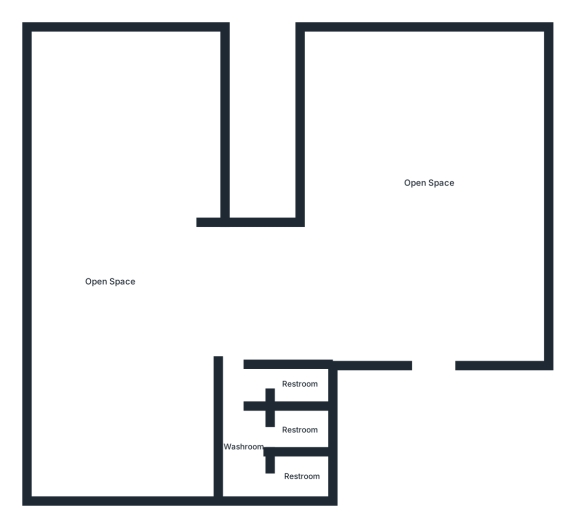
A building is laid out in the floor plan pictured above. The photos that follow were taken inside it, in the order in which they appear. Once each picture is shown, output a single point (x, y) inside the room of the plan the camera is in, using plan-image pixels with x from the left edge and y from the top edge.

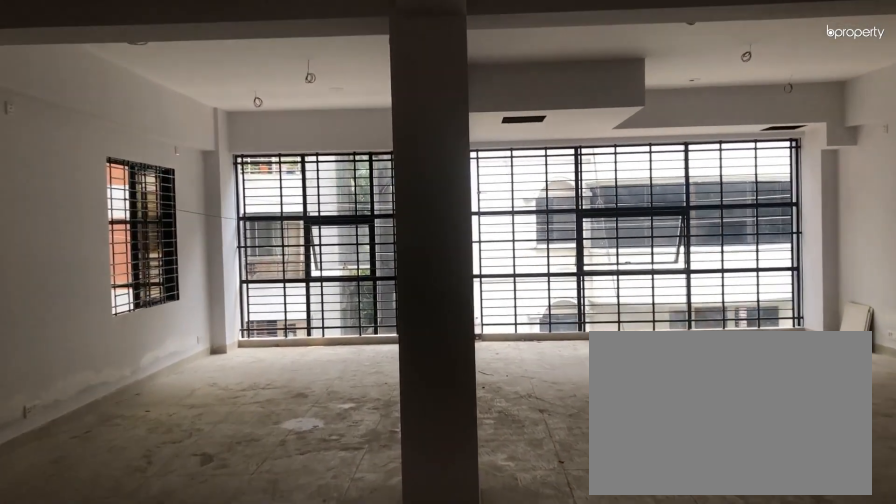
(433, 275)
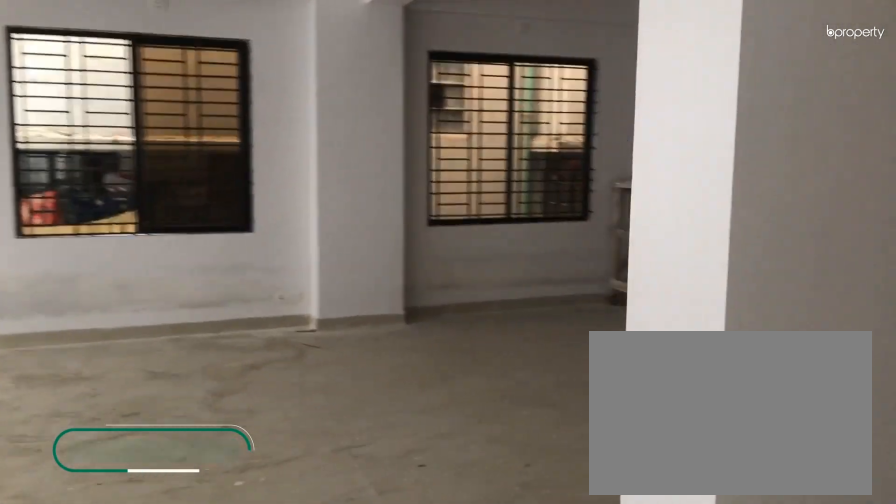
(430, 184)
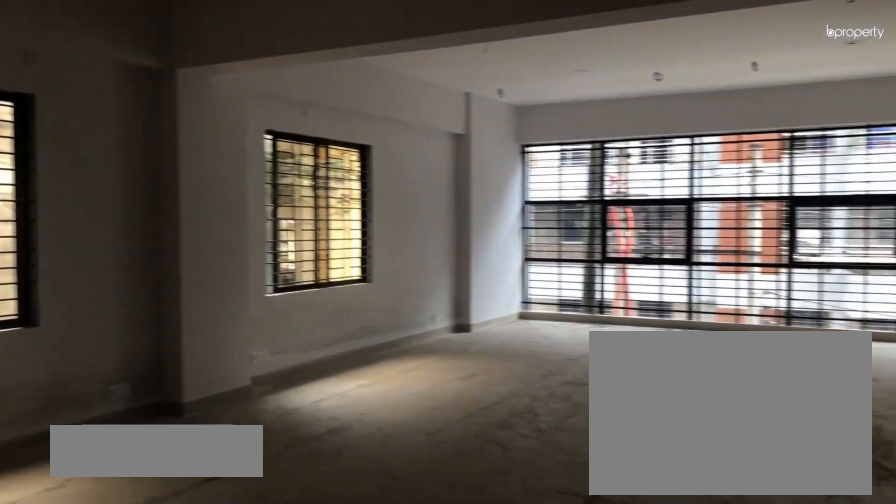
(112, 282)
